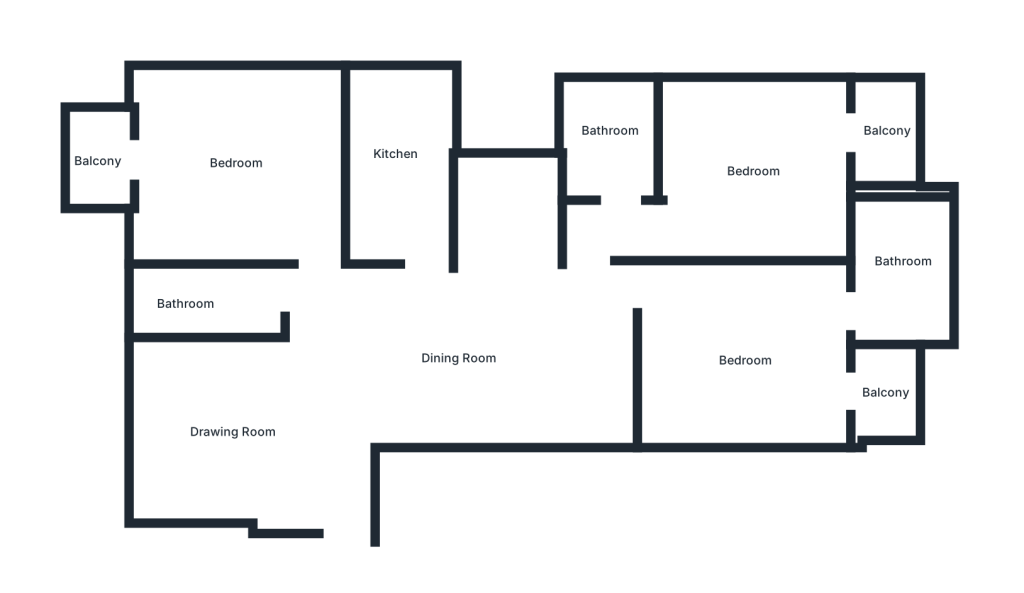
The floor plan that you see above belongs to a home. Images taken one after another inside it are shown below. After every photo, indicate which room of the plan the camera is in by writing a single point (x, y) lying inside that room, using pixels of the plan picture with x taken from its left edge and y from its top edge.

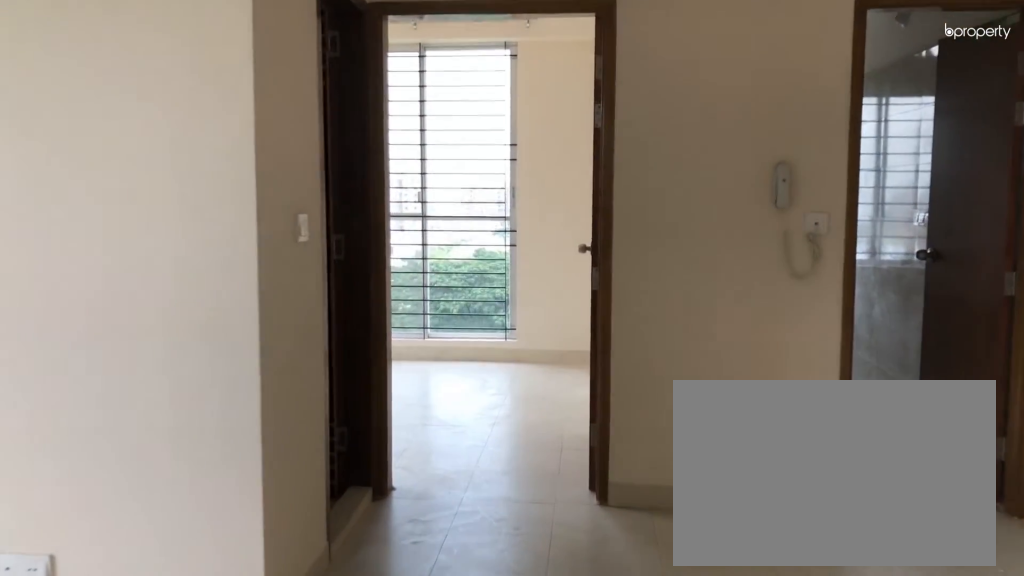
(346, 511)
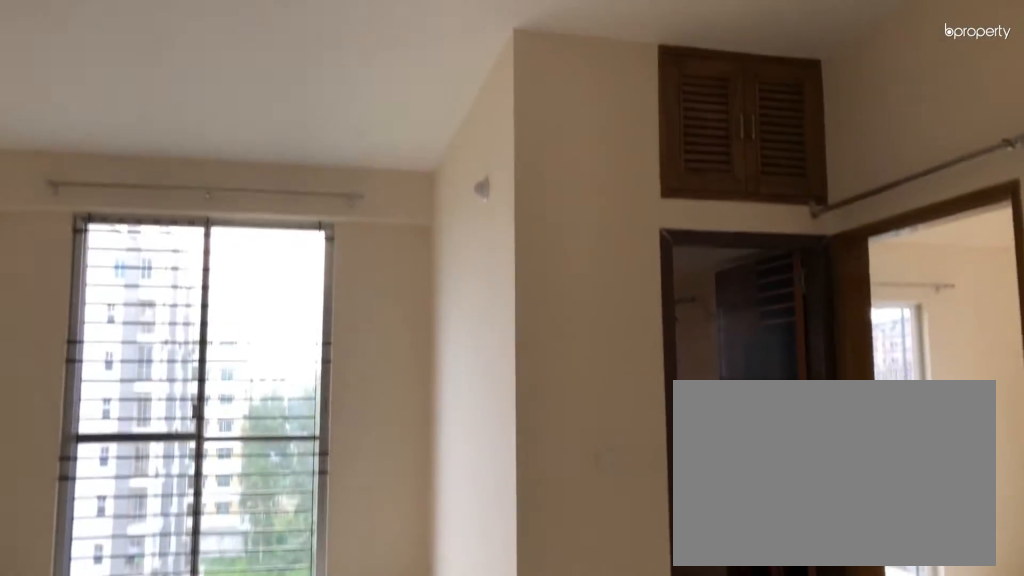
(485, 362)
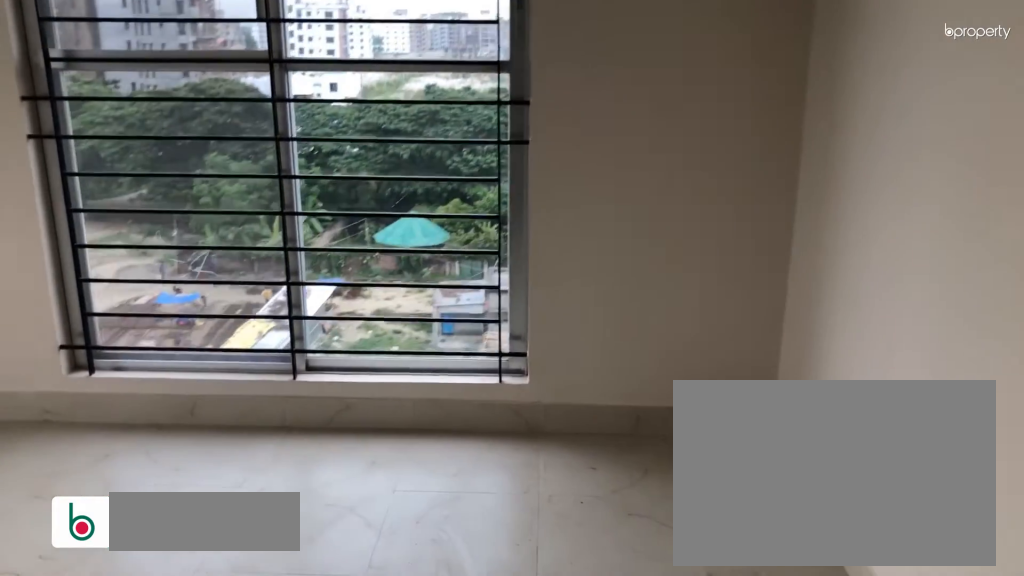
(230, 169)
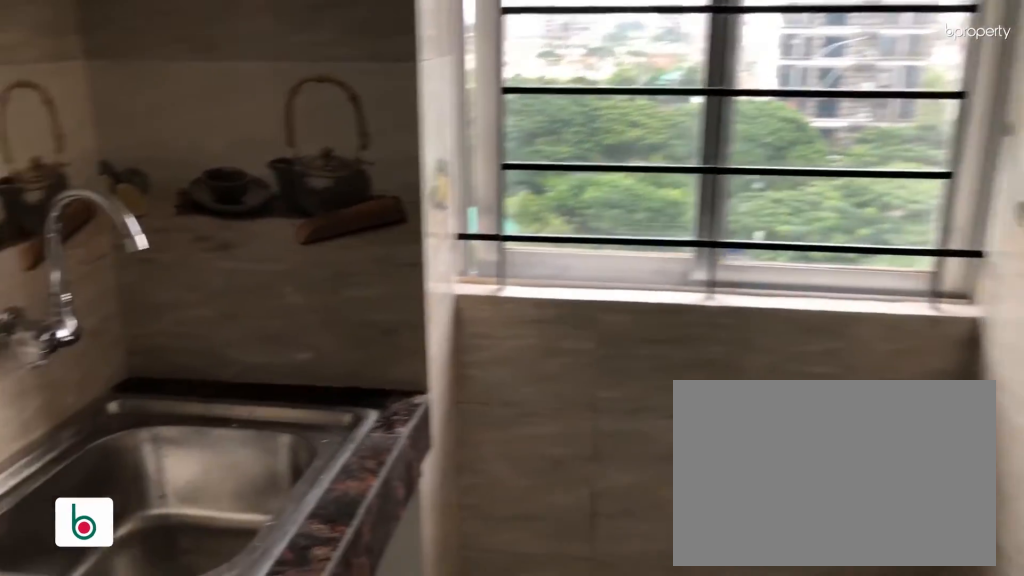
(396, 165)
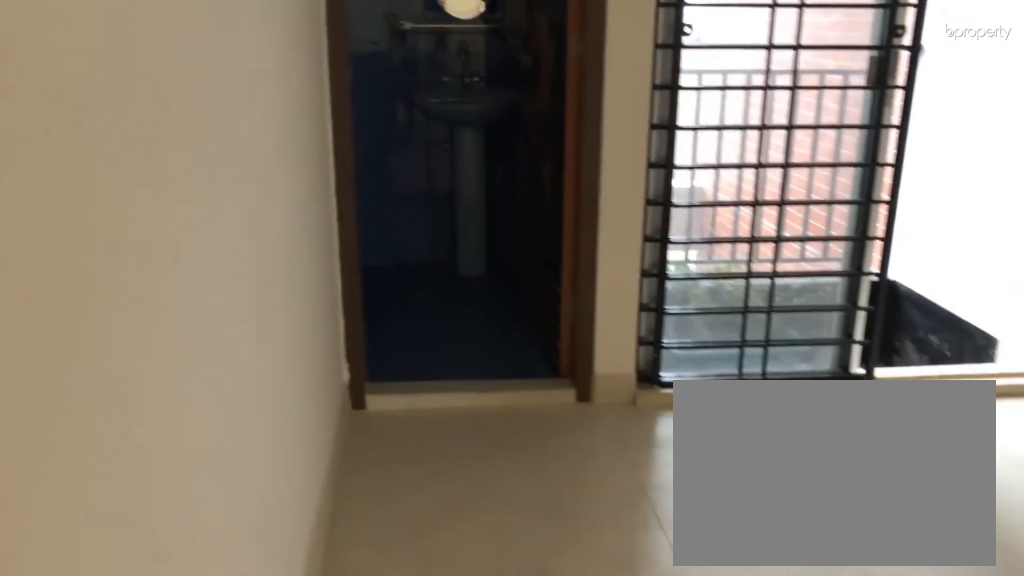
(755, 364)
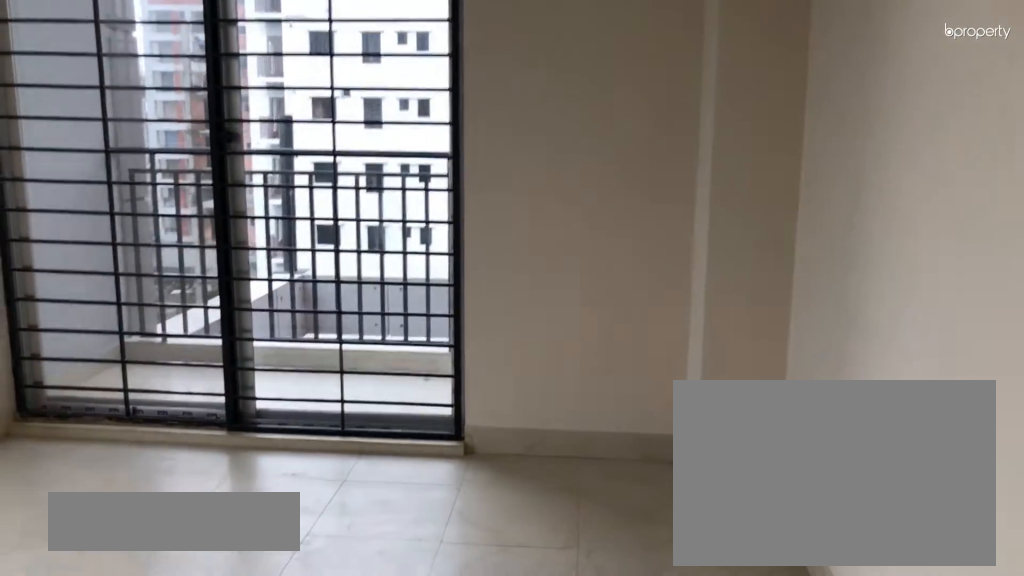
(752, 169)
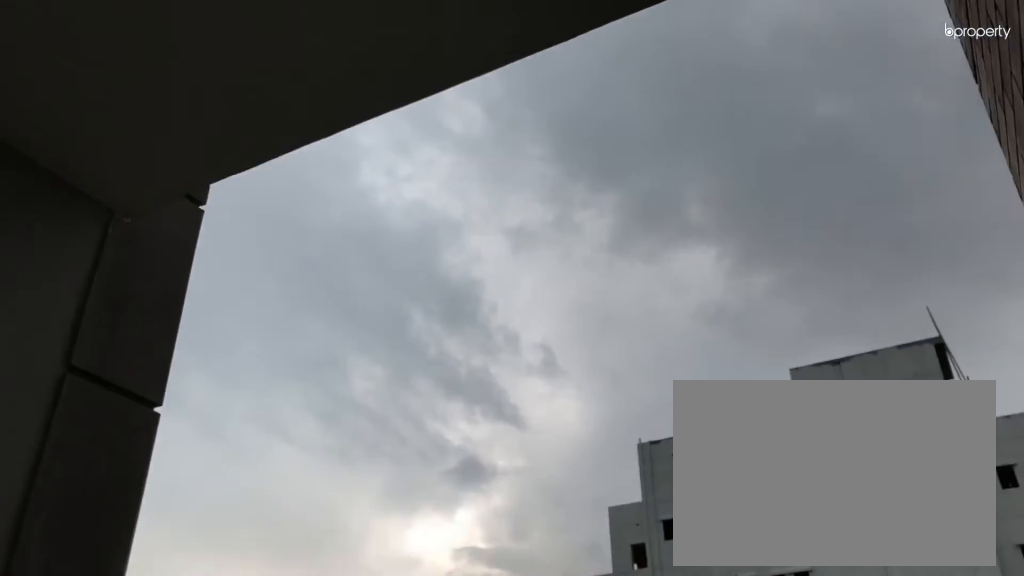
(882, 133)
